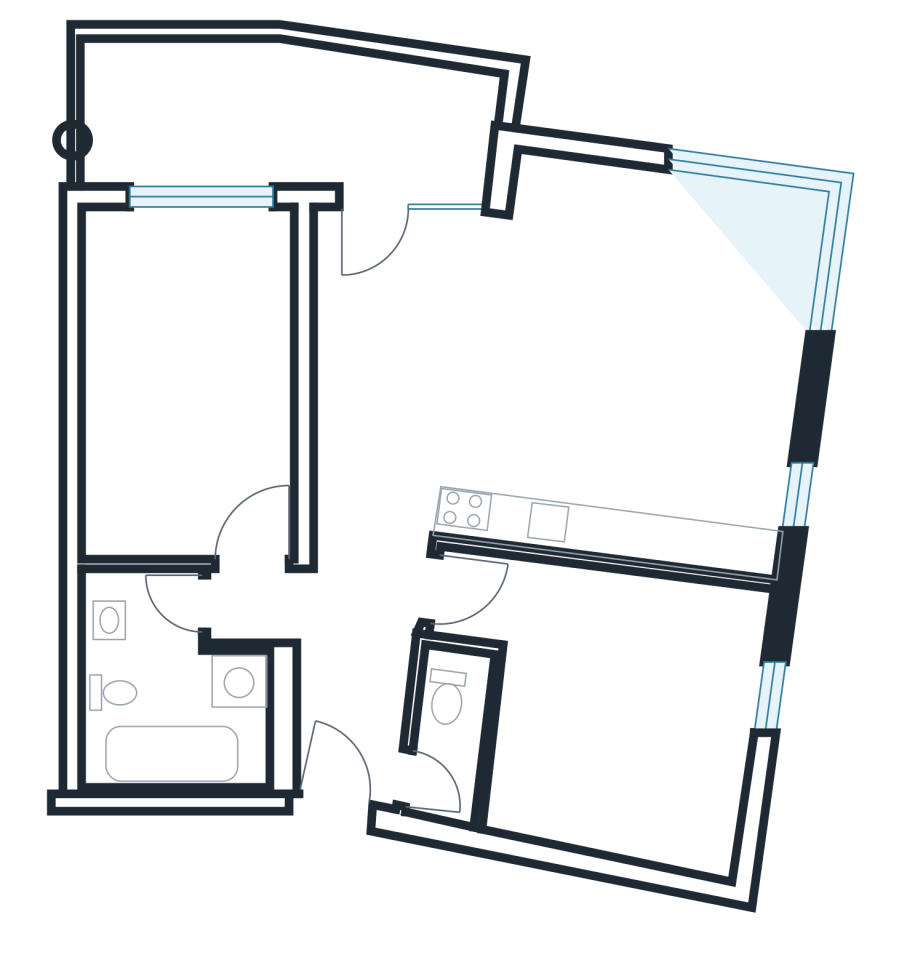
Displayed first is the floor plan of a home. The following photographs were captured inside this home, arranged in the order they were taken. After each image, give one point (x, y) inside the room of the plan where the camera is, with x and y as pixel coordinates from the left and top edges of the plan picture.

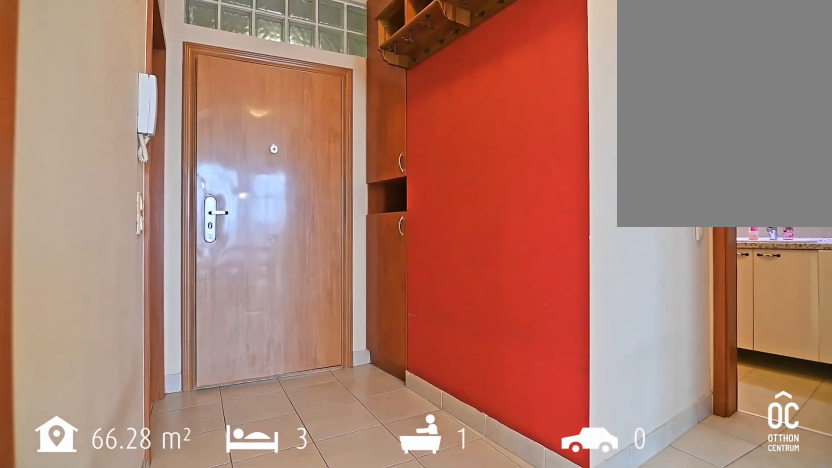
(349, 623)
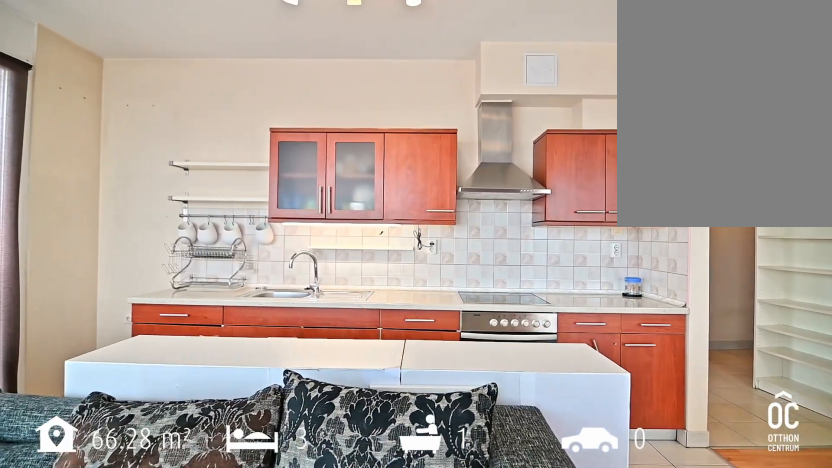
(655, 306)
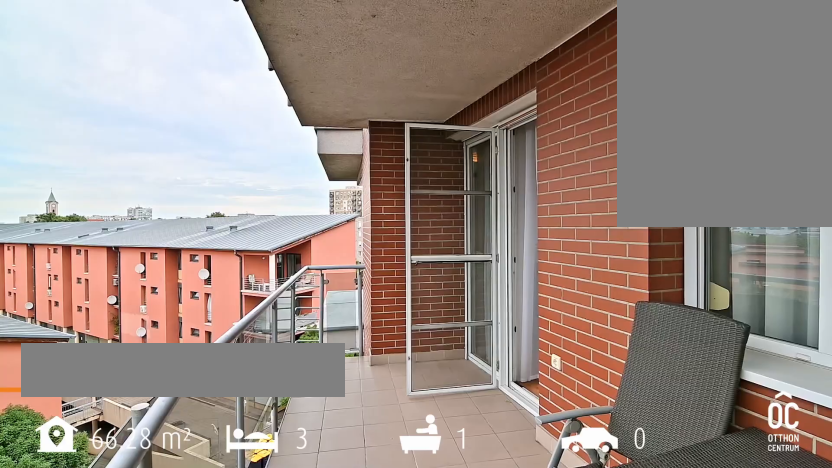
(275, 111)
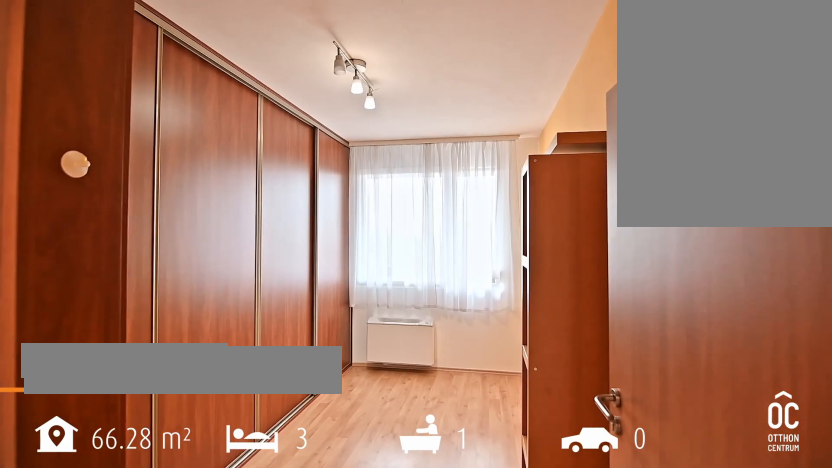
(184, 376)
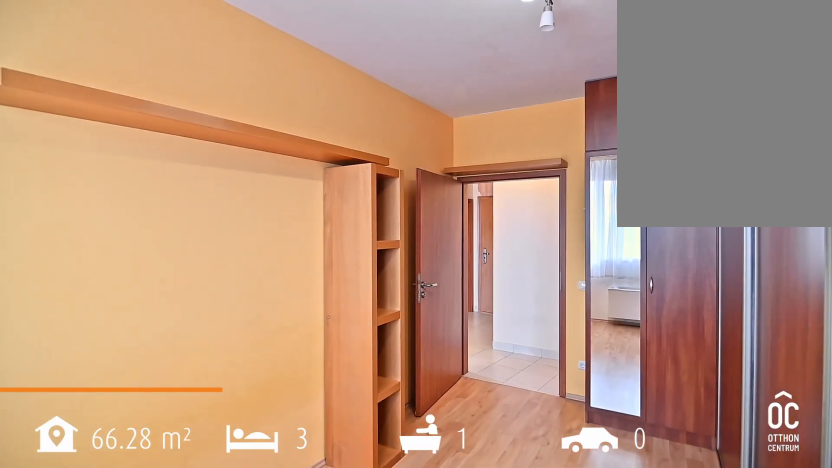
(184, 376)
